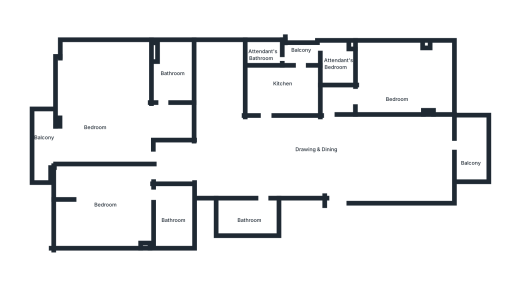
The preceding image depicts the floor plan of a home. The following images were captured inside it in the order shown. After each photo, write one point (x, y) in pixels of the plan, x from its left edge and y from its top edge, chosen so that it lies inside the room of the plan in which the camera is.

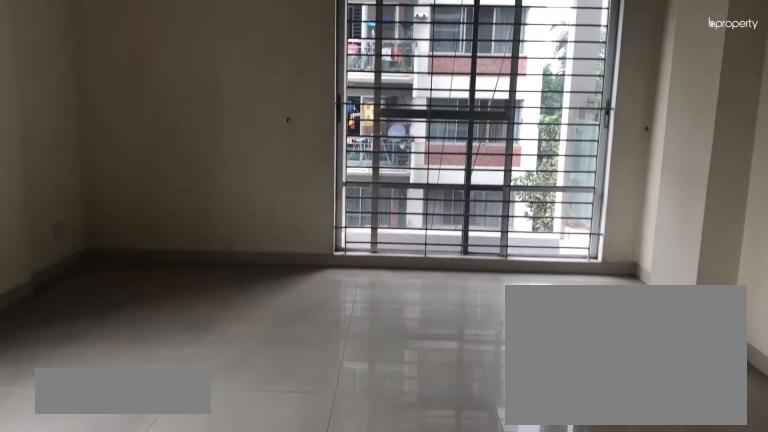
(401, 80)
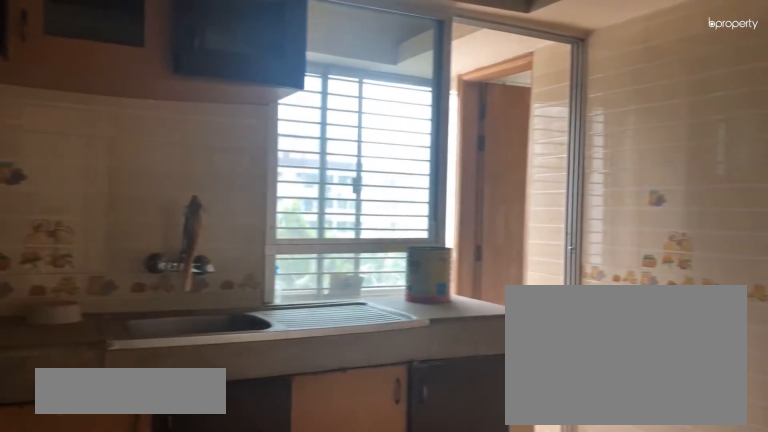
(279, 89)
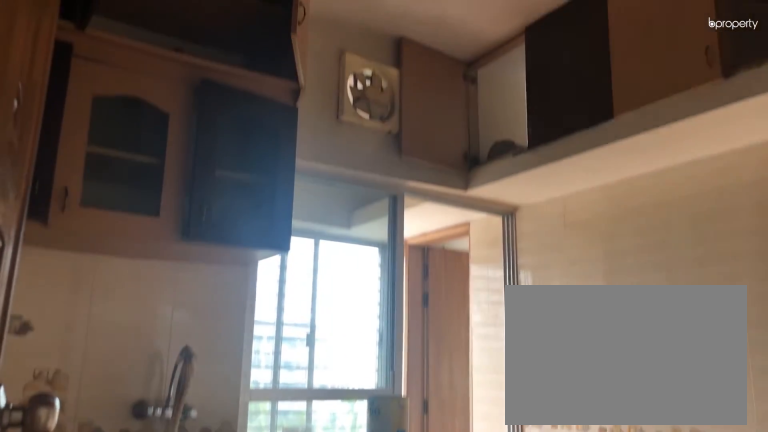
(279, 89)
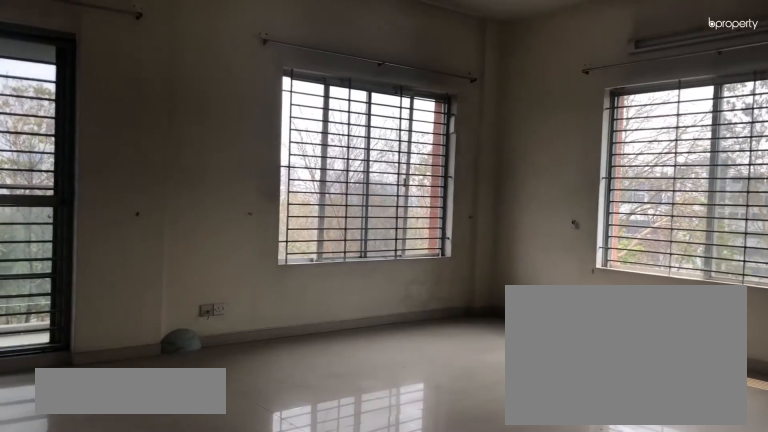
(97, 114)
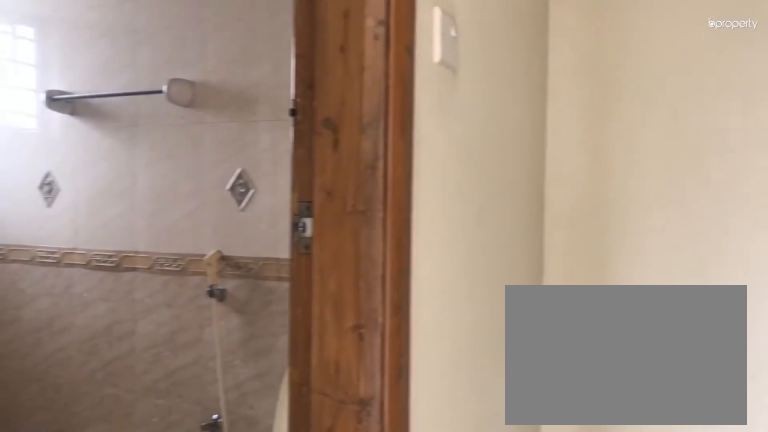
(163, 112)
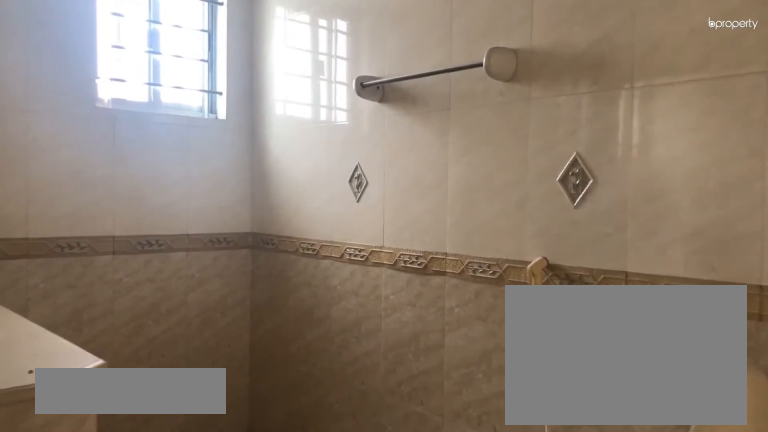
(172, 67)
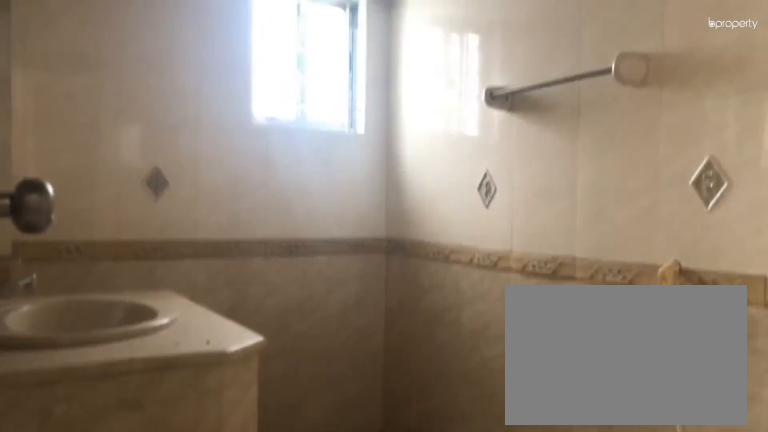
(172, 67)
